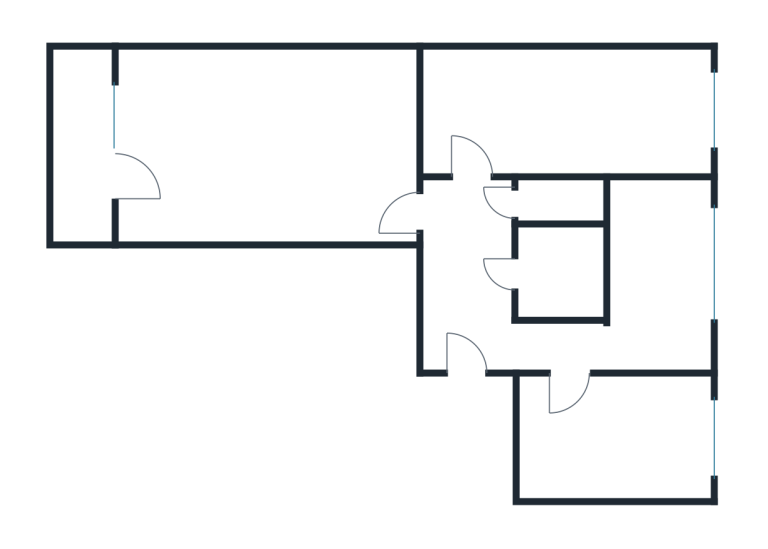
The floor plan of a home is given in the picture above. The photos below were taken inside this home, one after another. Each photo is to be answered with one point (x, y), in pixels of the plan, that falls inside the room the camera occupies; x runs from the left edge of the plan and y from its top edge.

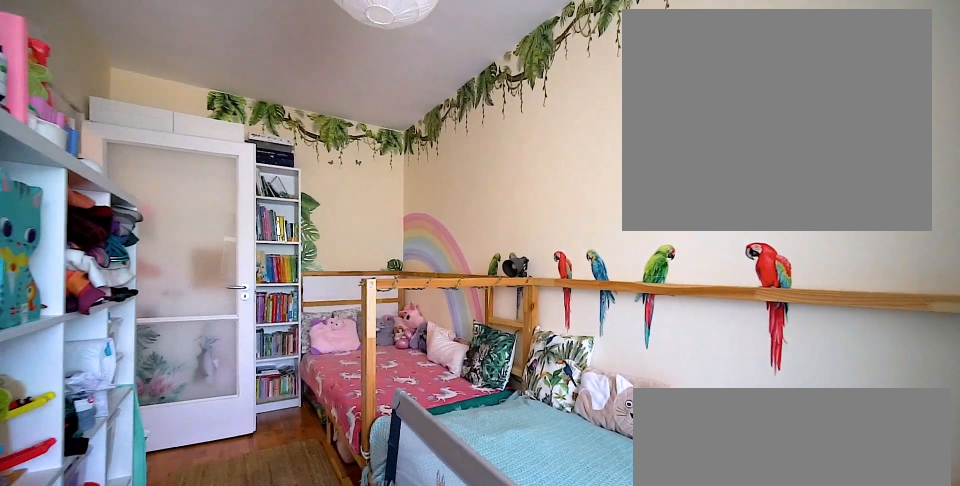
(585, 113)
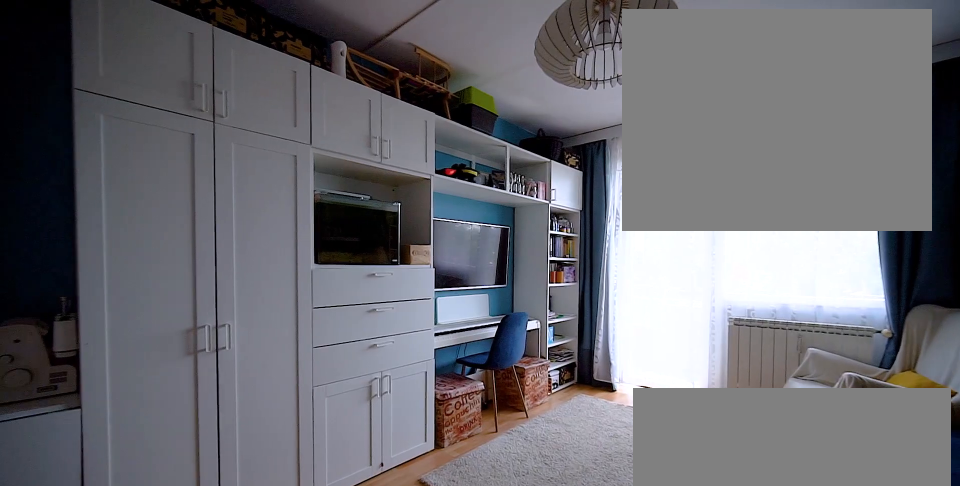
(274, 147)
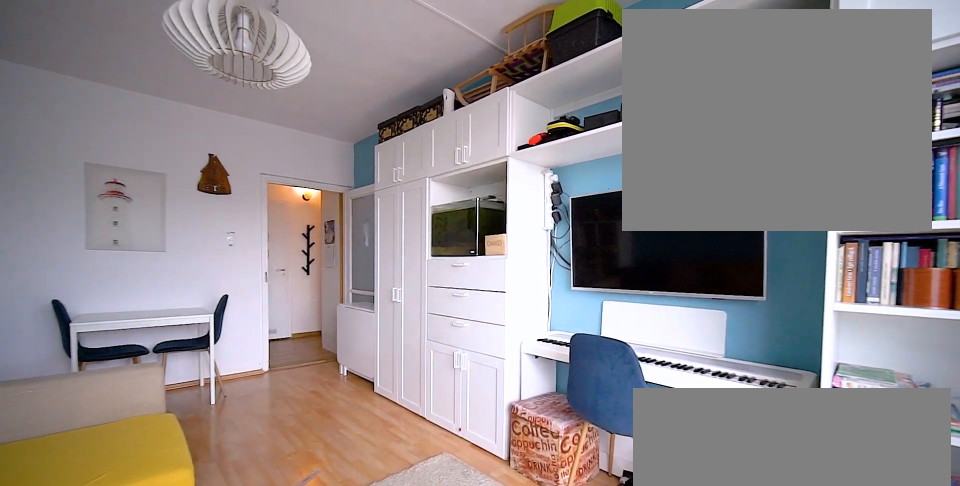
(274, 147)
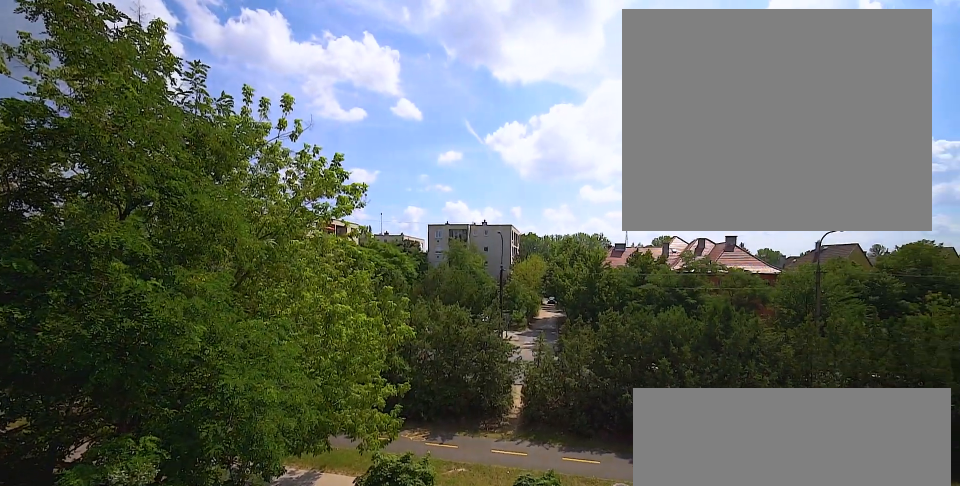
(84, 147)
